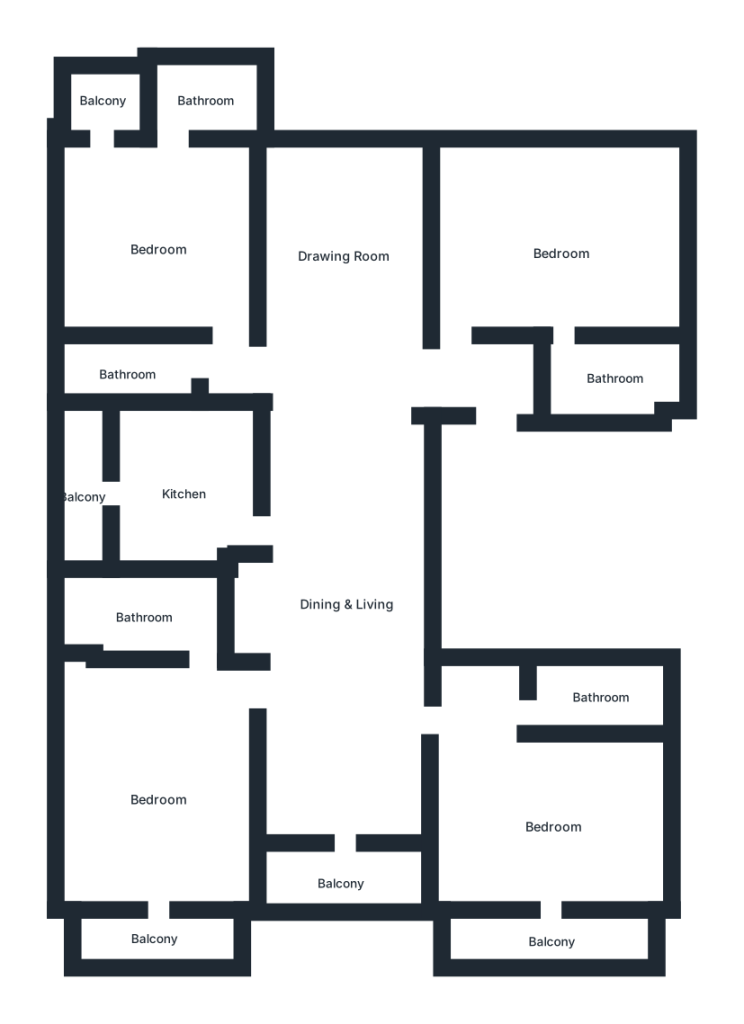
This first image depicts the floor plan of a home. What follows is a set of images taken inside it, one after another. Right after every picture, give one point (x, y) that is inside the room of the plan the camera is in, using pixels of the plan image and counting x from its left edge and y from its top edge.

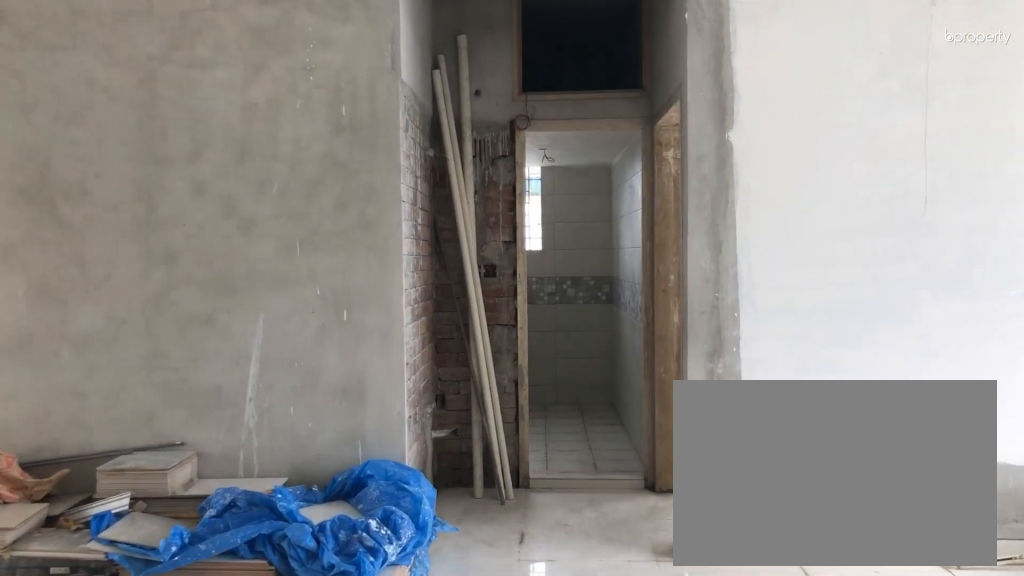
(390, 382)
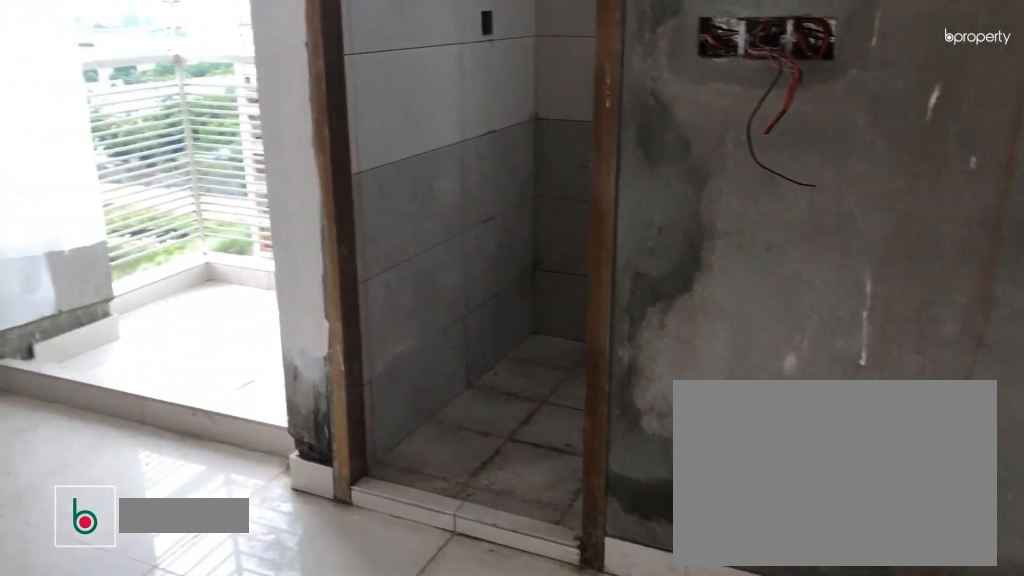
(160, 247)
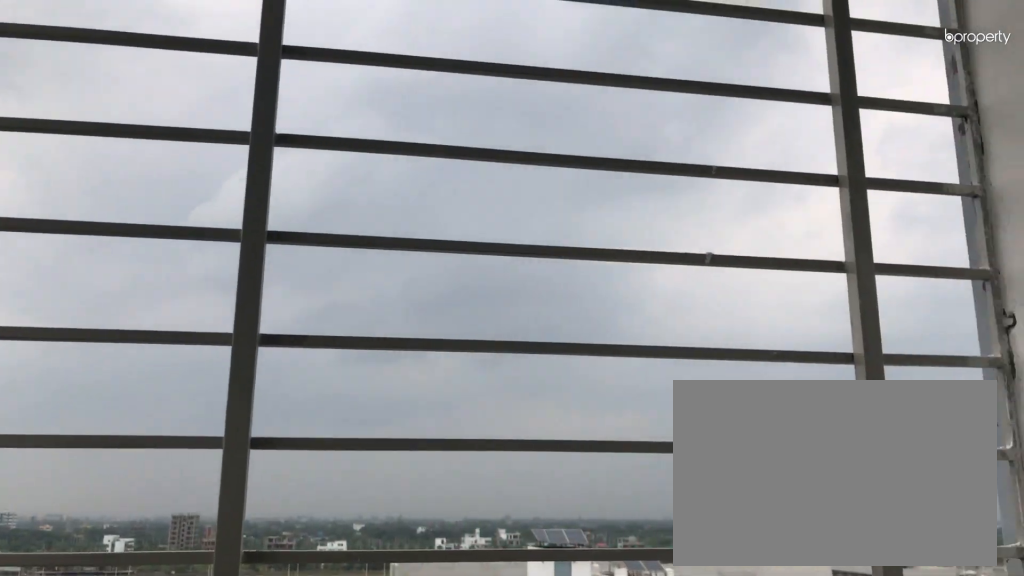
(105, 101)
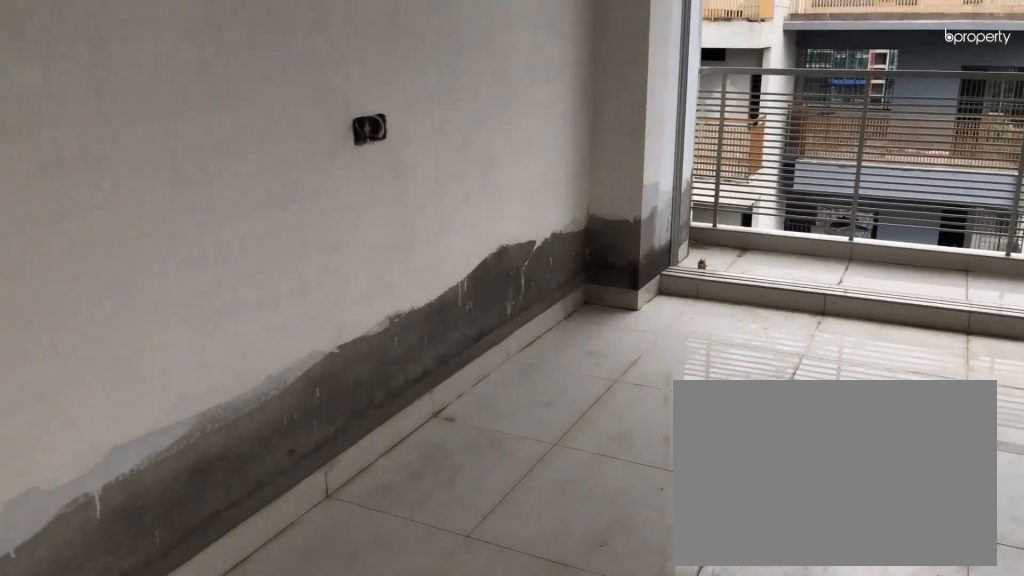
(157, 800)
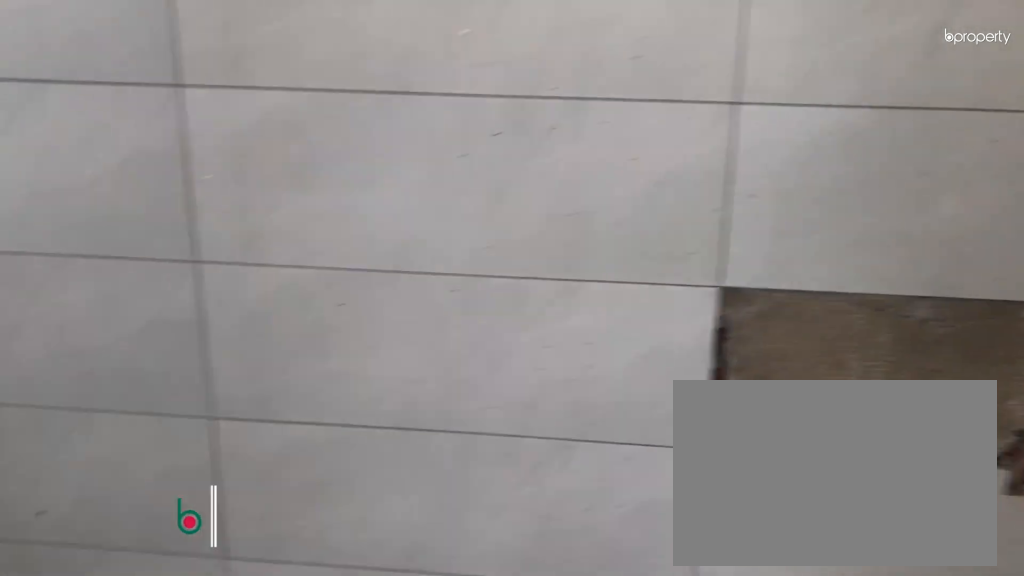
(146, 618)
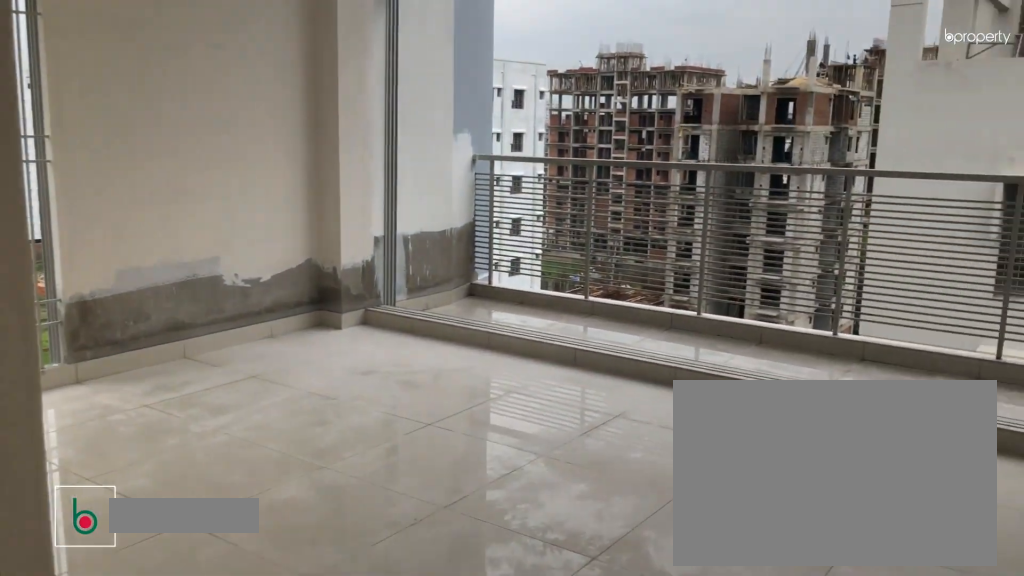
(555, 827)
